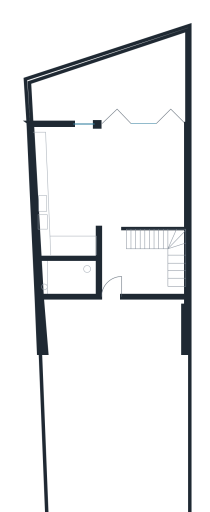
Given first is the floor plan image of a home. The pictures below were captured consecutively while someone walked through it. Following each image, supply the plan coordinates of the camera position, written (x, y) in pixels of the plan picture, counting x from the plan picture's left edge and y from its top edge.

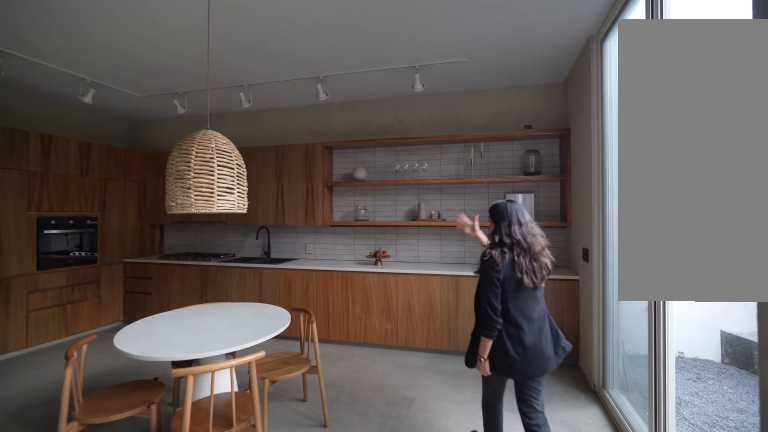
(111, 138)
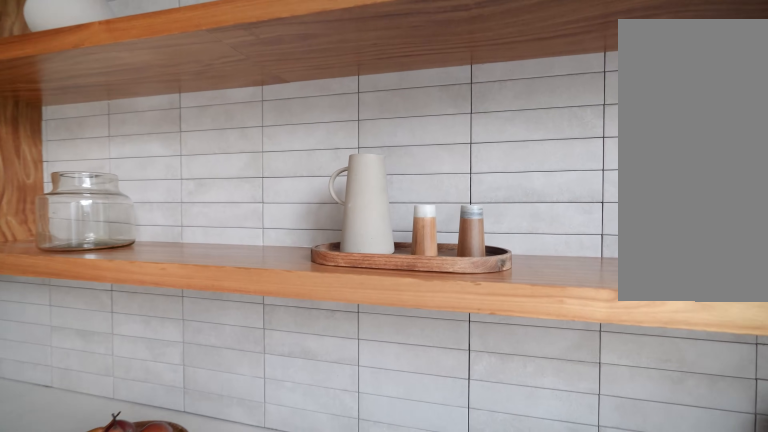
(61, 151)
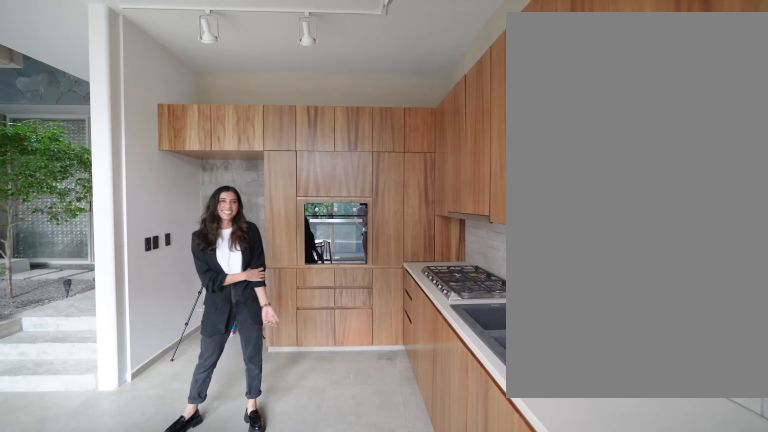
(57, 184)
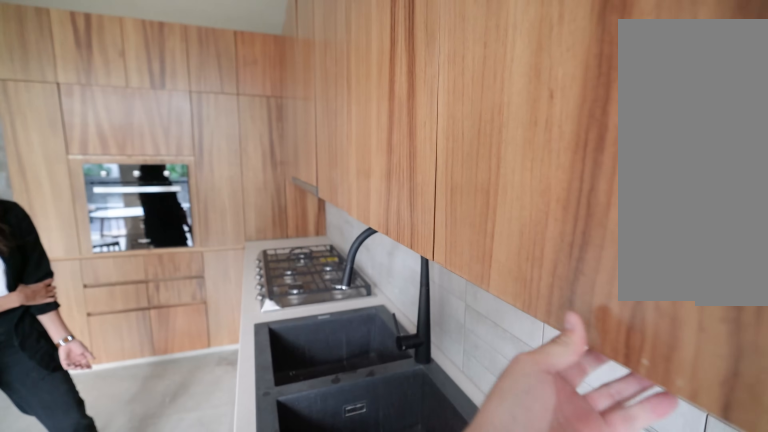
(58, 185)
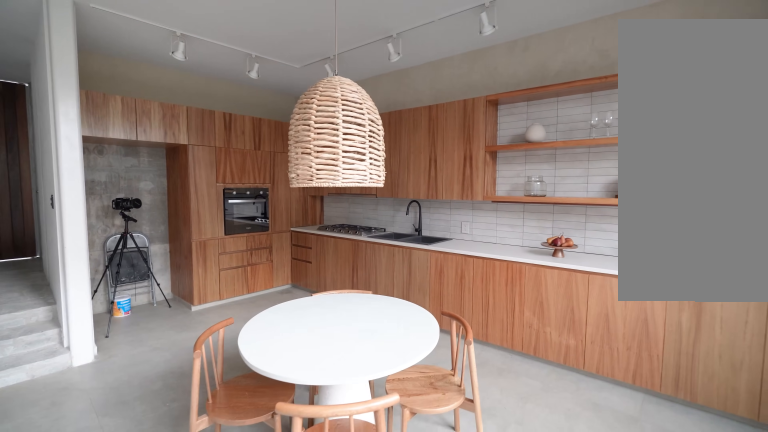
(82, 144)
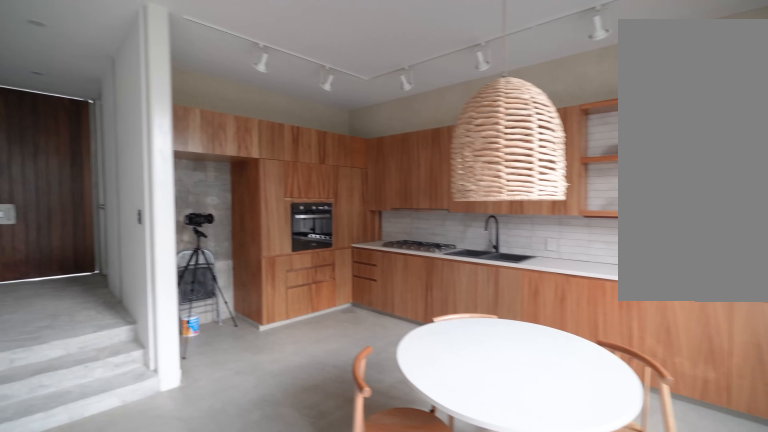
(96, 148)
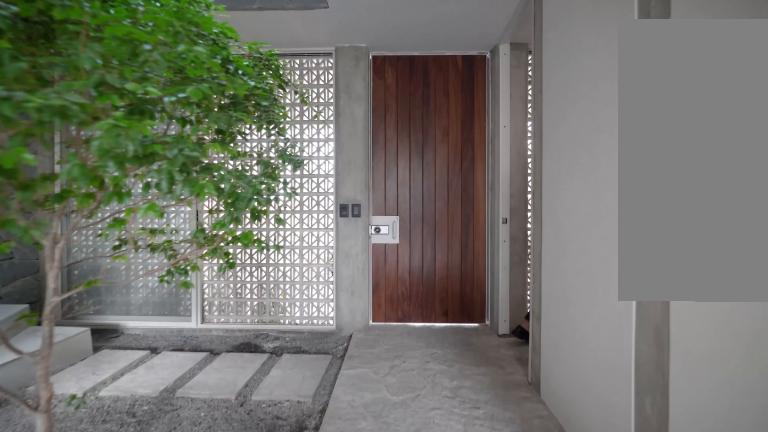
(108, 223)
